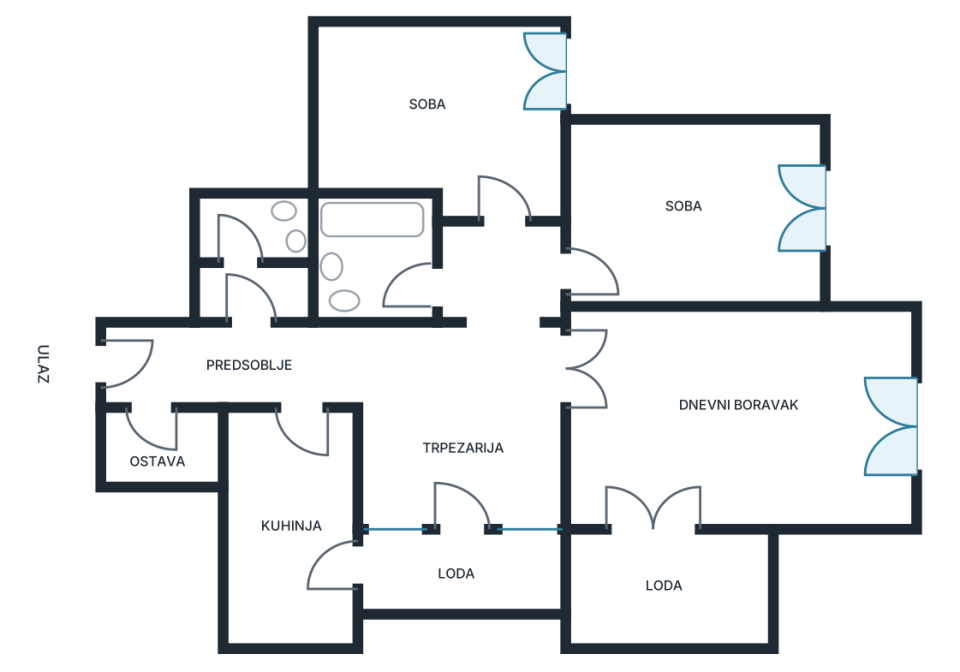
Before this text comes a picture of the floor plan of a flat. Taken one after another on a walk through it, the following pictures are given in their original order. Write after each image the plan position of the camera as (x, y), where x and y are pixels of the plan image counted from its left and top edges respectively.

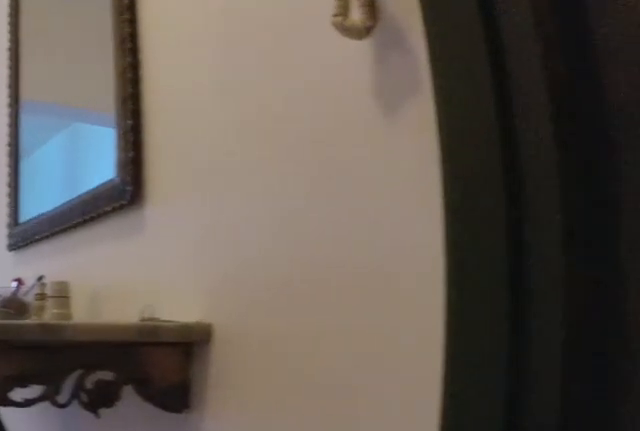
(122, 372)
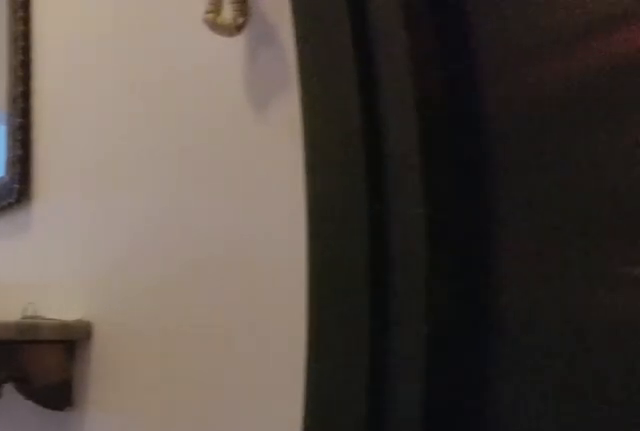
(122, 372)
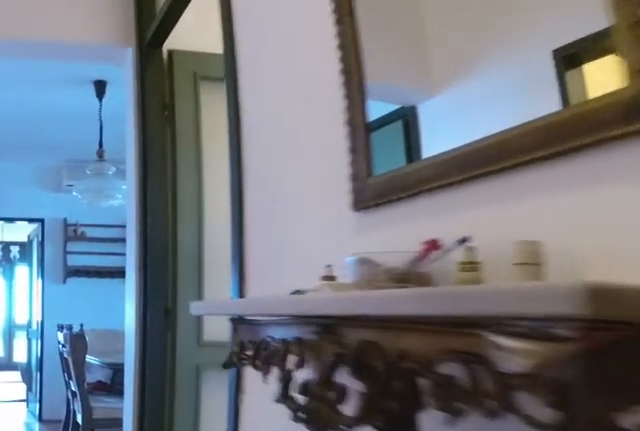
(154, 366)
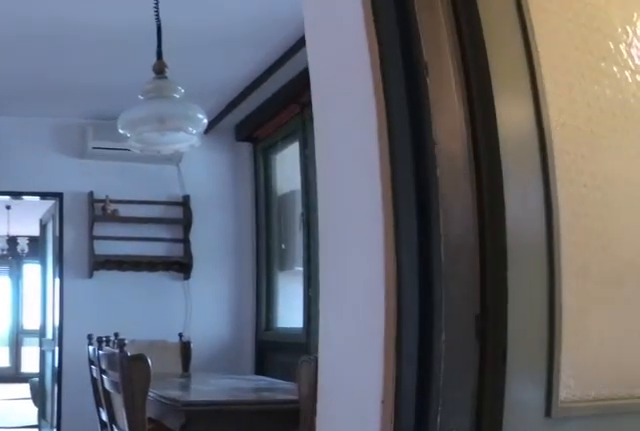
(249, 367)
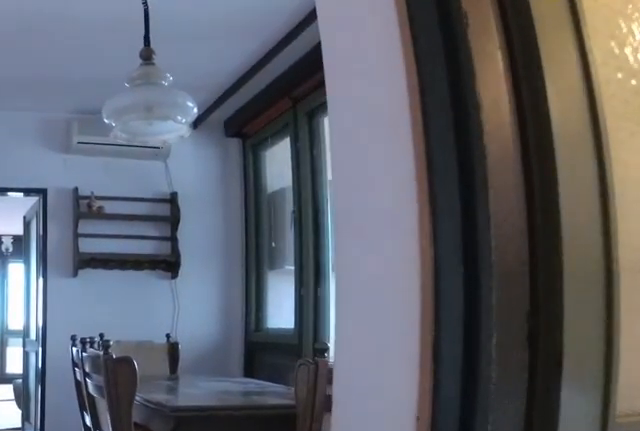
(260, 367)
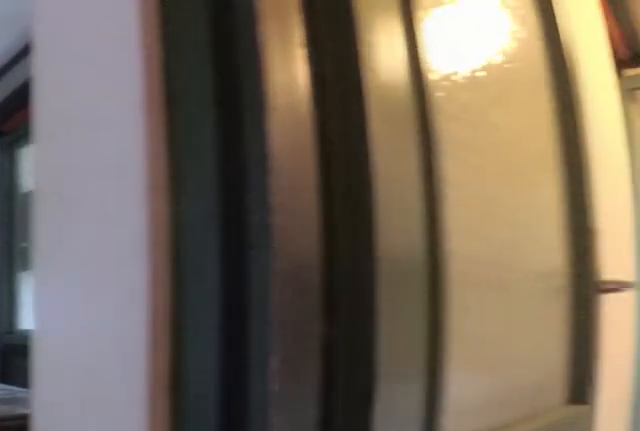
(283, 360)
